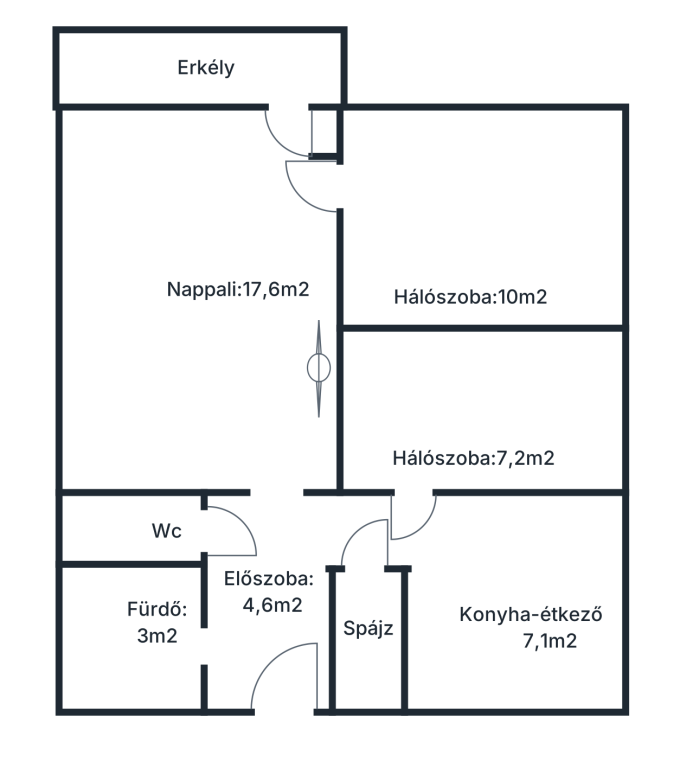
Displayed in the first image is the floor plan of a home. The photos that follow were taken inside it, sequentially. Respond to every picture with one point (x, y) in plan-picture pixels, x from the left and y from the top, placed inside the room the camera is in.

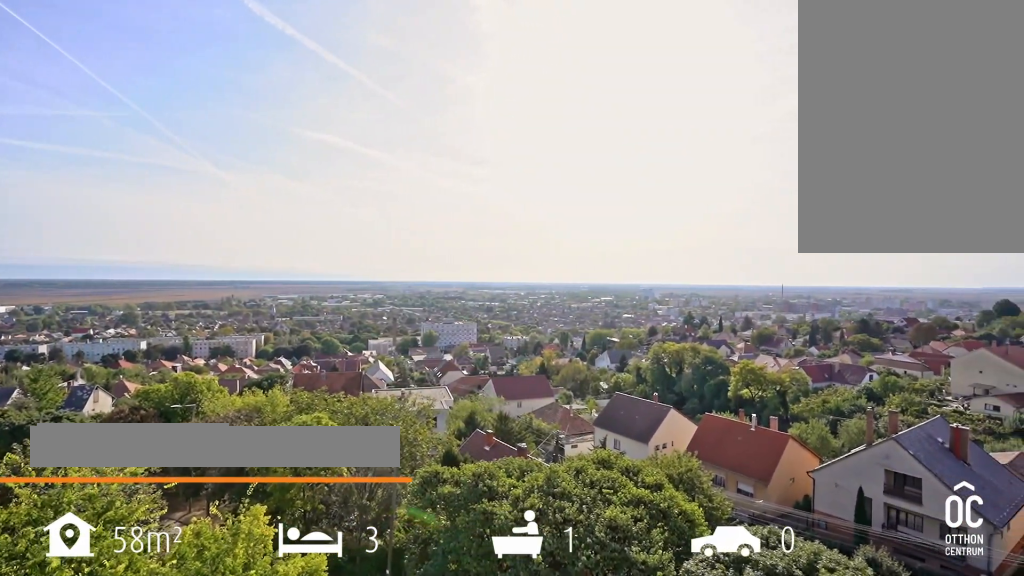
(202, 66)
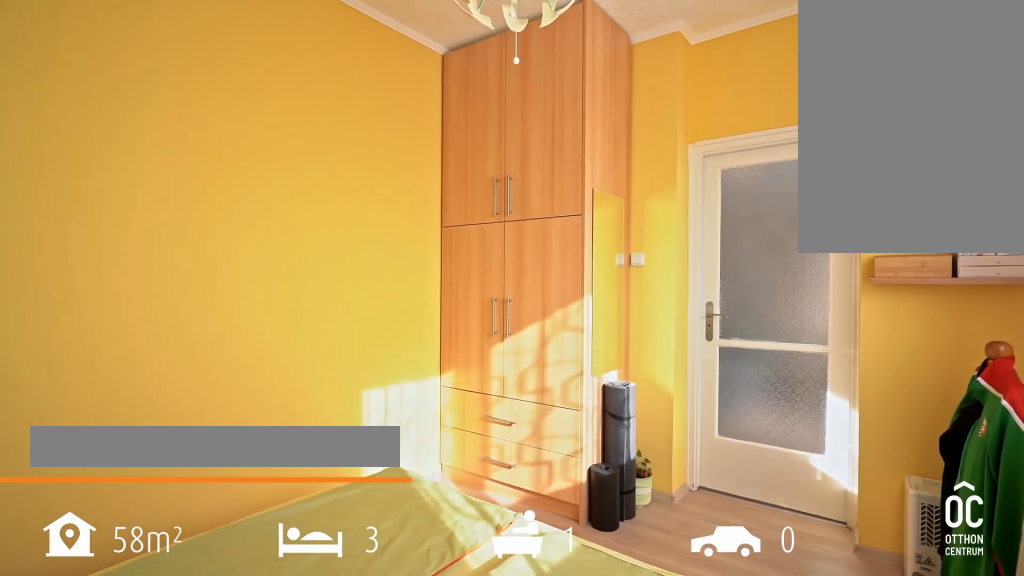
(476, 217)
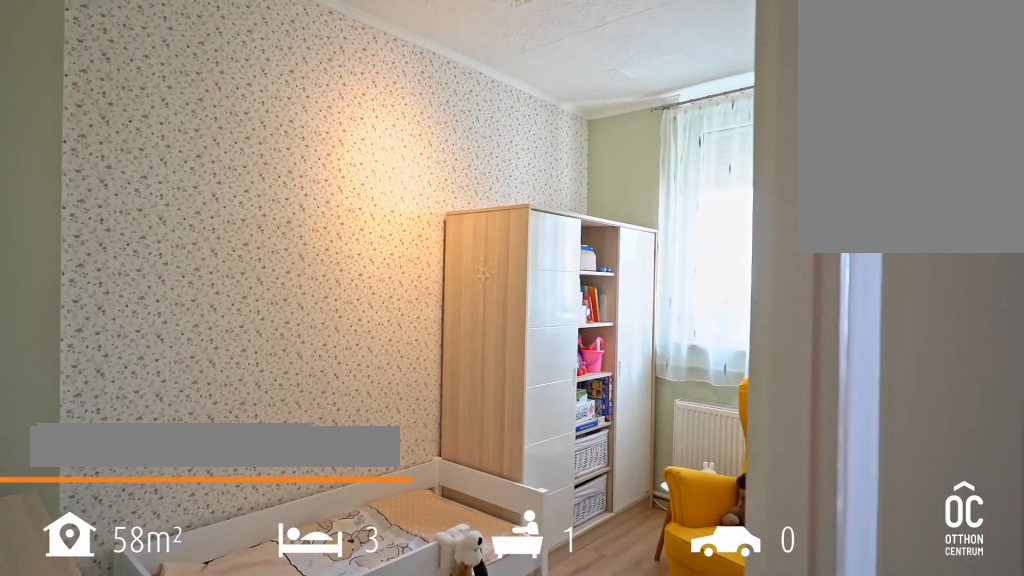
(481, 410)
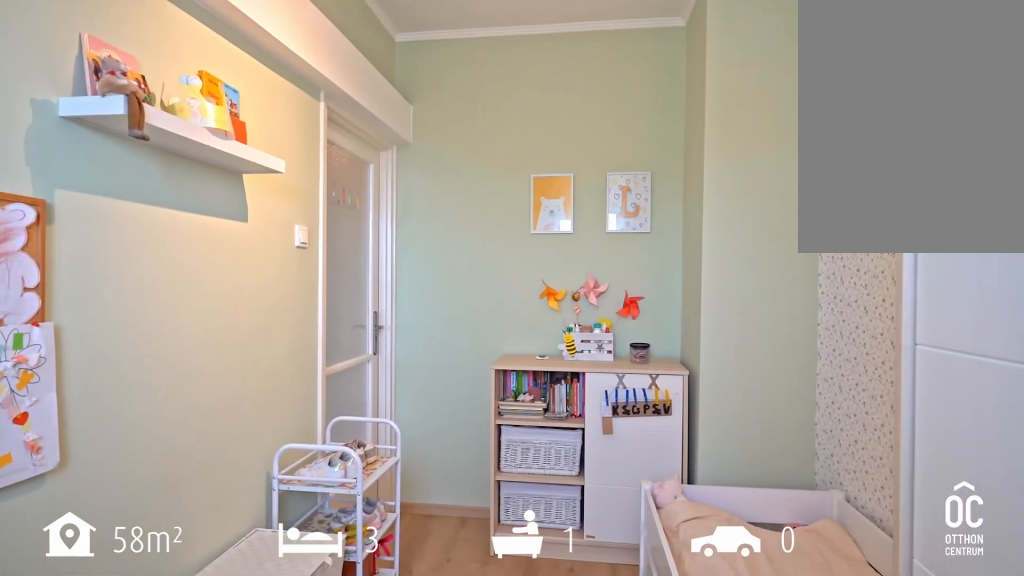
(481, 410)
